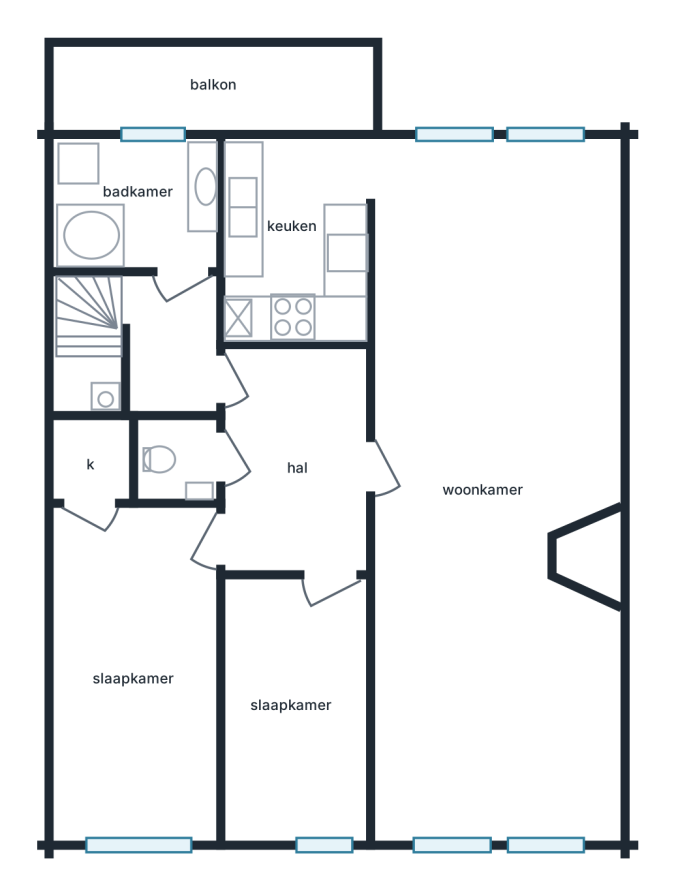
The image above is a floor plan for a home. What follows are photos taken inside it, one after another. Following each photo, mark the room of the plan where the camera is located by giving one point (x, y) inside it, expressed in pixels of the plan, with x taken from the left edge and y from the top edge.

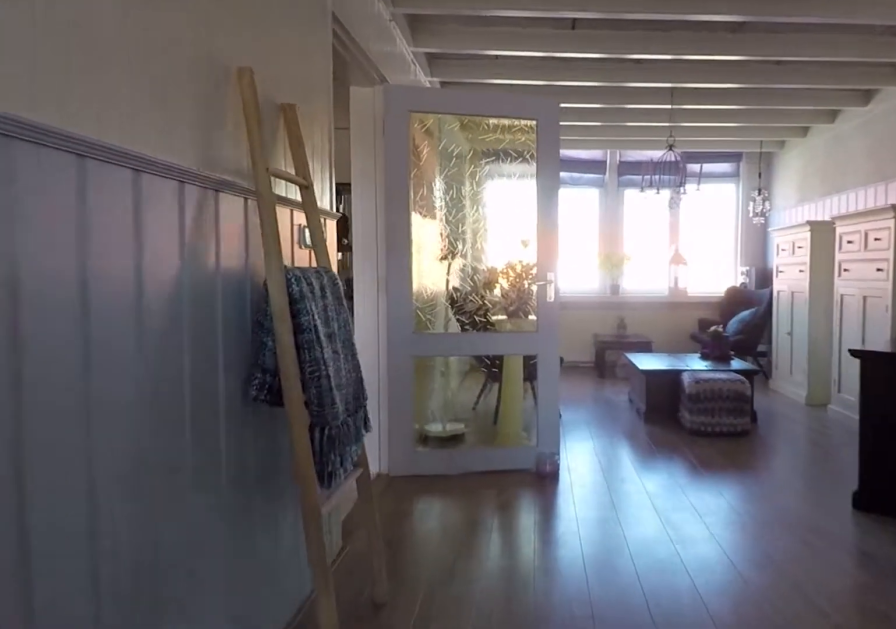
(494, 486)
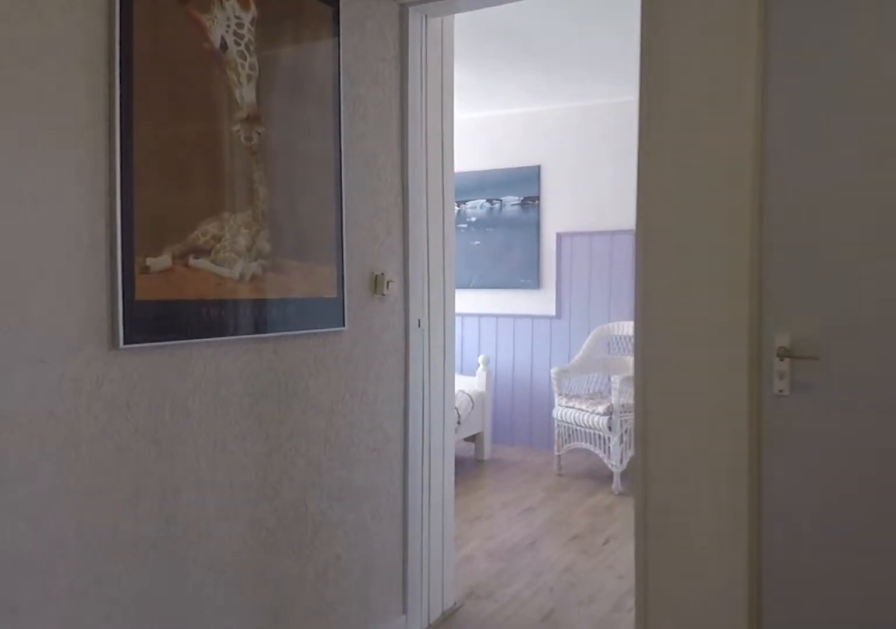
(296, 461)
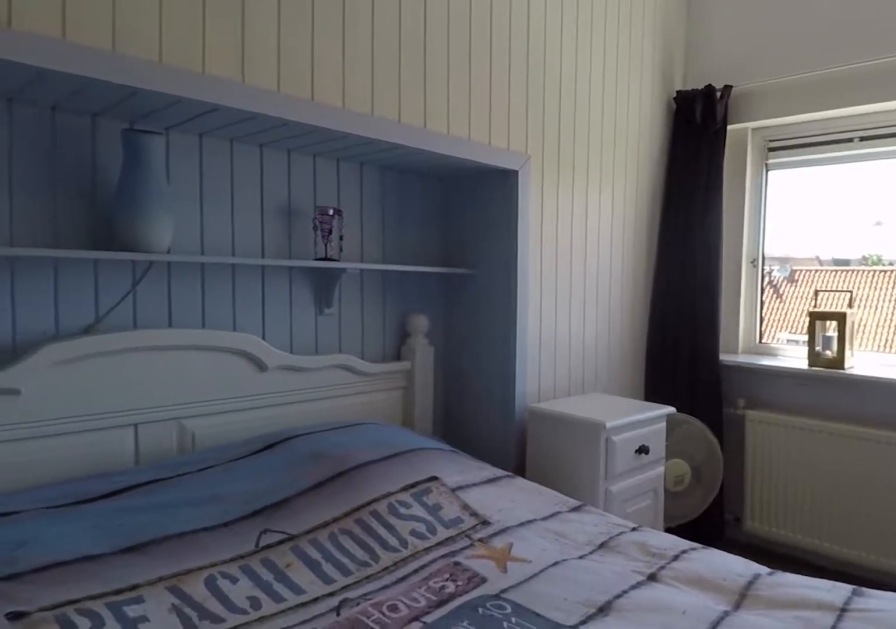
(137, 671)
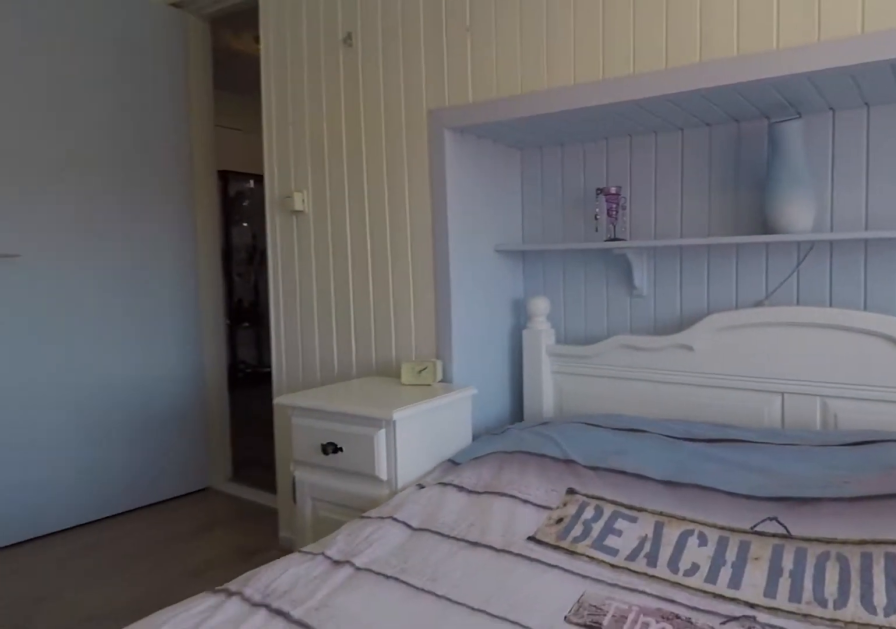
(137, 671)
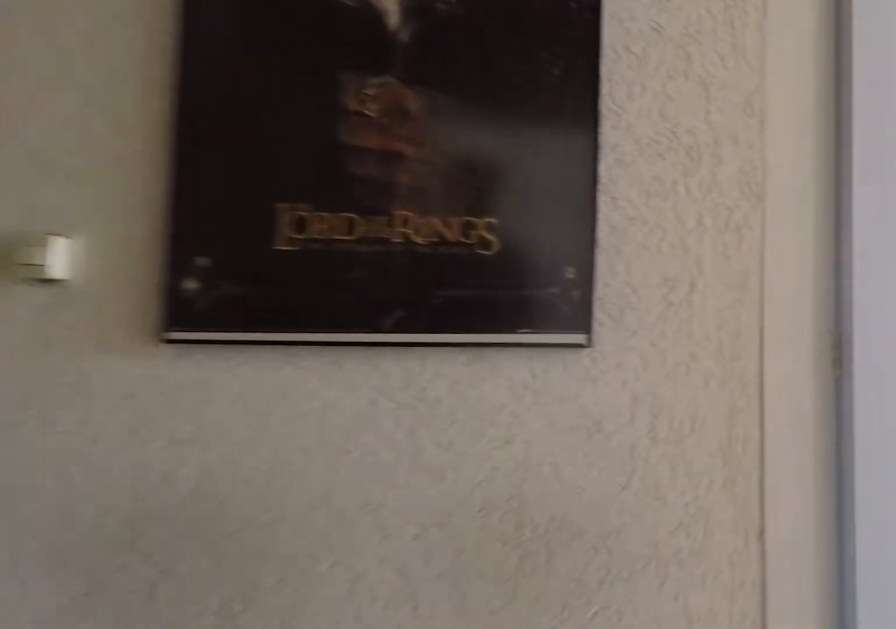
(296, 461)
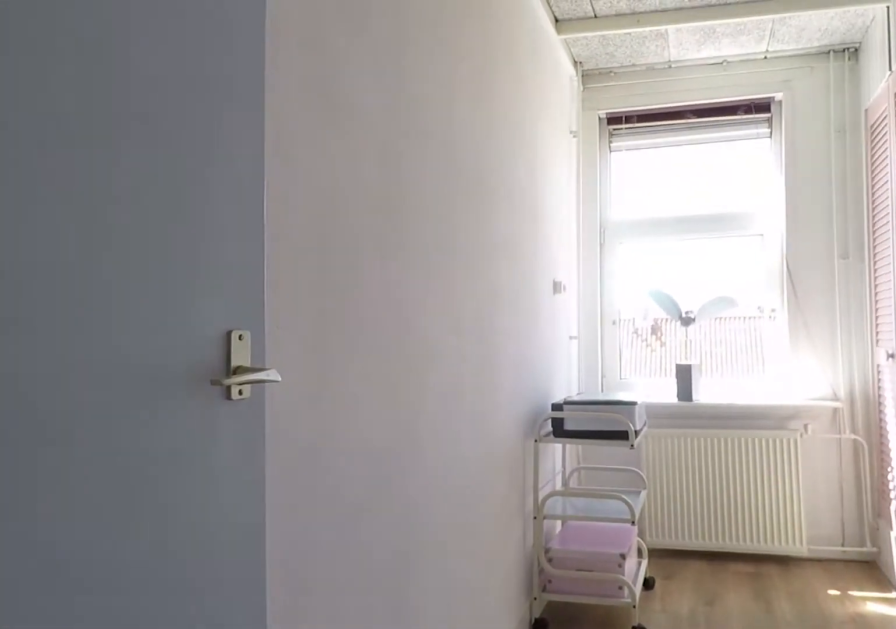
(296, 708)
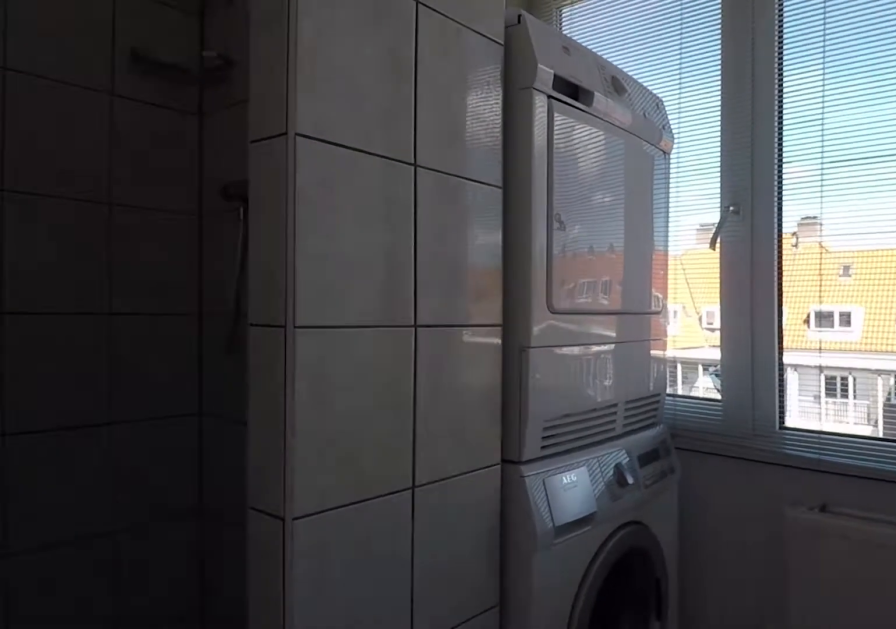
(137, 204)
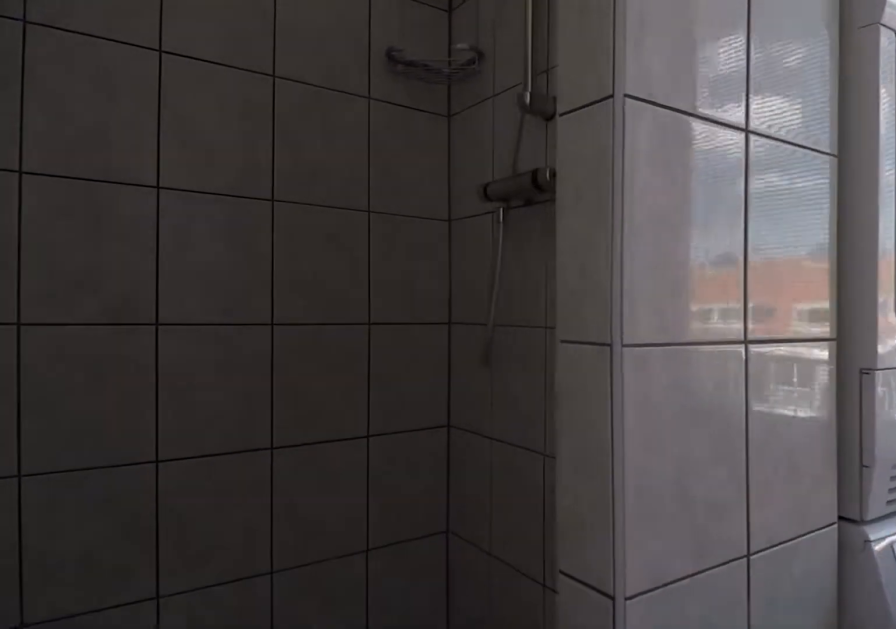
(137, 204)
